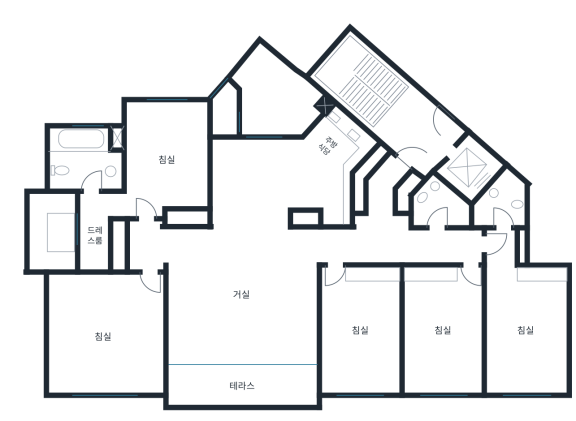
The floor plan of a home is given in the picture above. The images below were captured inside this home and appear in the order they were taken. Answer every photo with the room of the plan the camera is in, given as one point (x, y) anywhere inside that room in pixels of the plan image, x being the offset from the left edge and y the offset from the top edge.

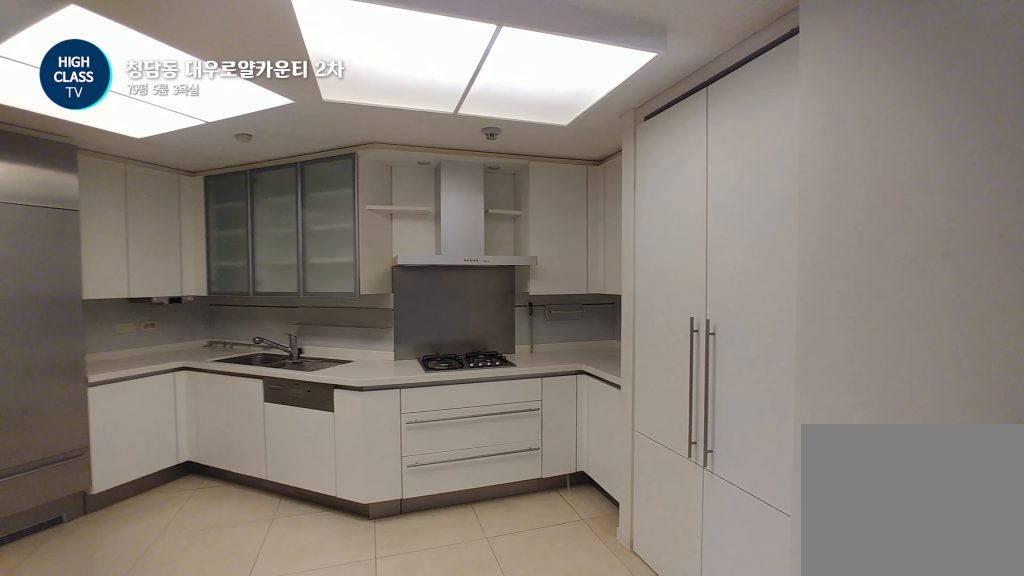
(289, 176)
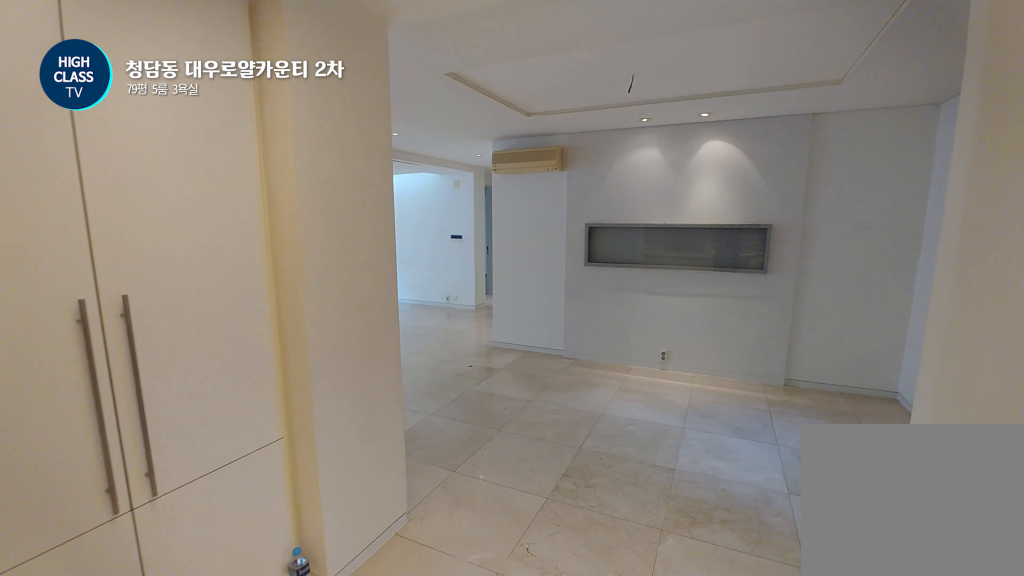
(289, 176)
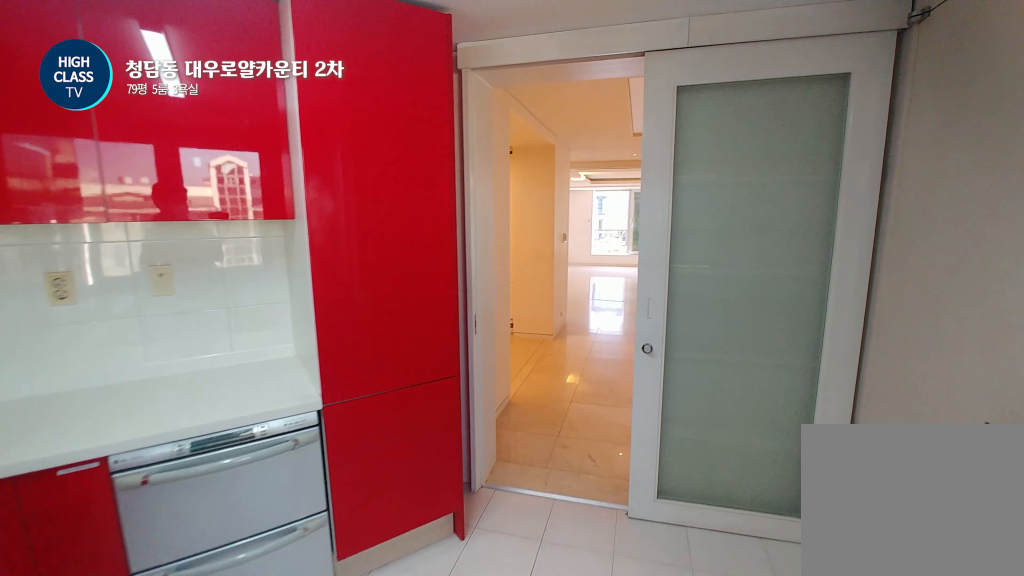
(277, 97)
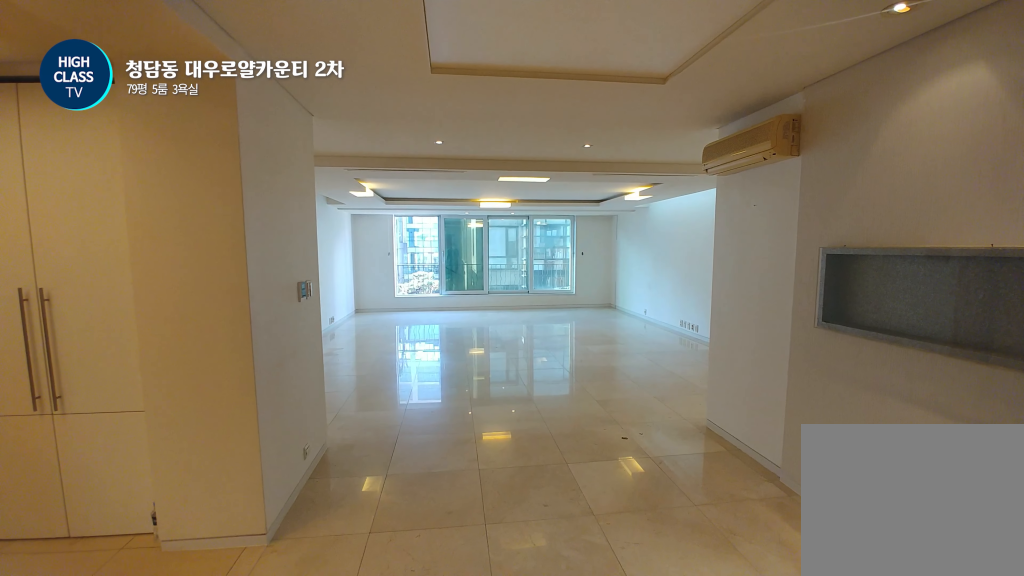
(280, 236)
